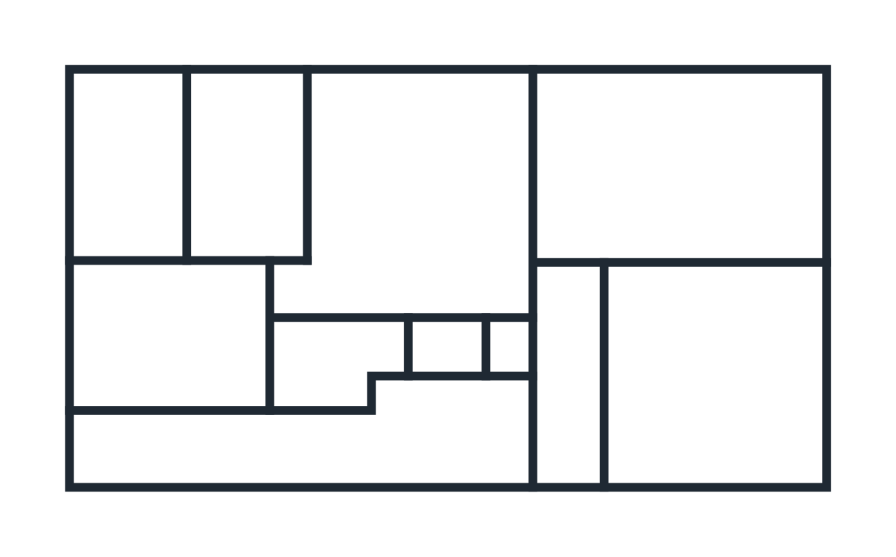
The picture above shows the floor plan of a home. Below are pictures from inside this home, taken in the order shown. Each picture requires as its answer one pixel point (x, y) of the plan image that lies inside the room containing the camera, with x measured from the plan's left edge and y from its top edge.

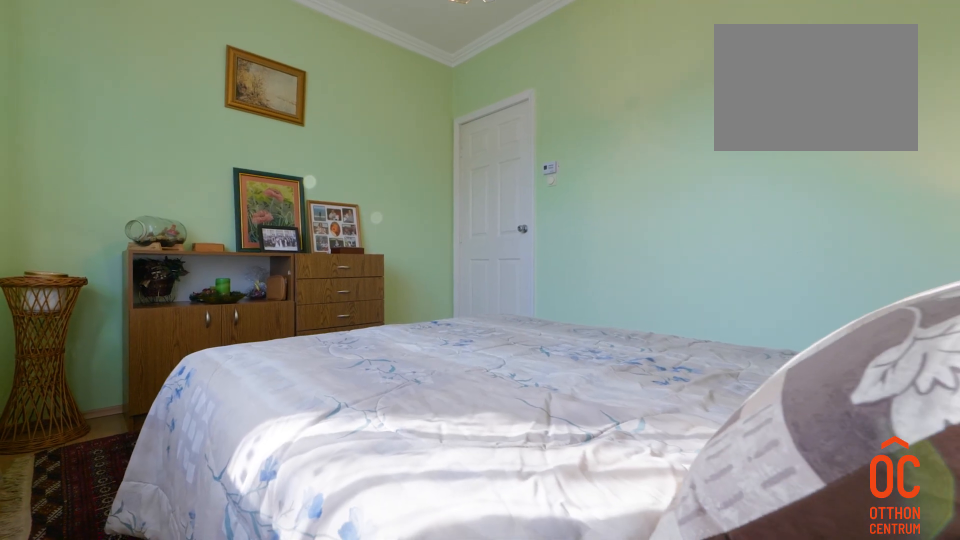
(167, 332)
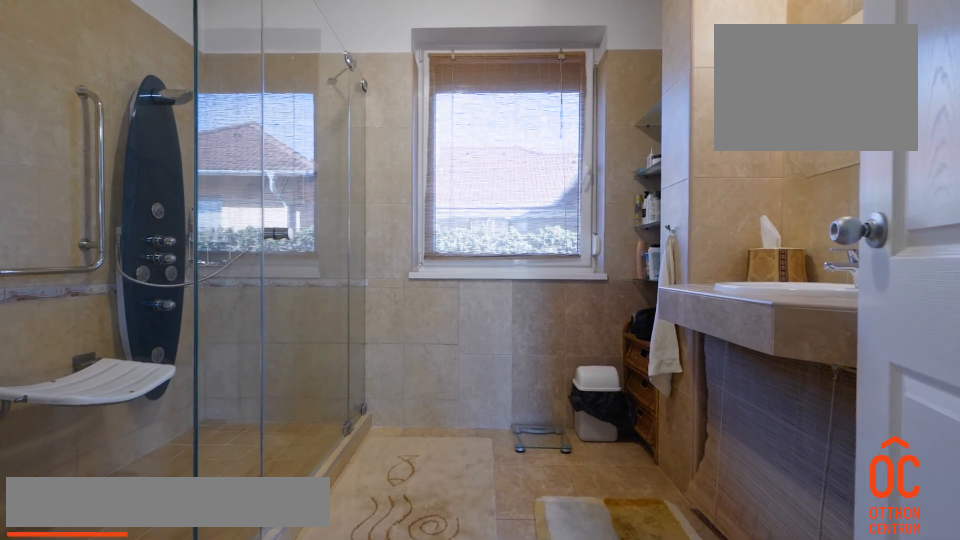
(341, 351)
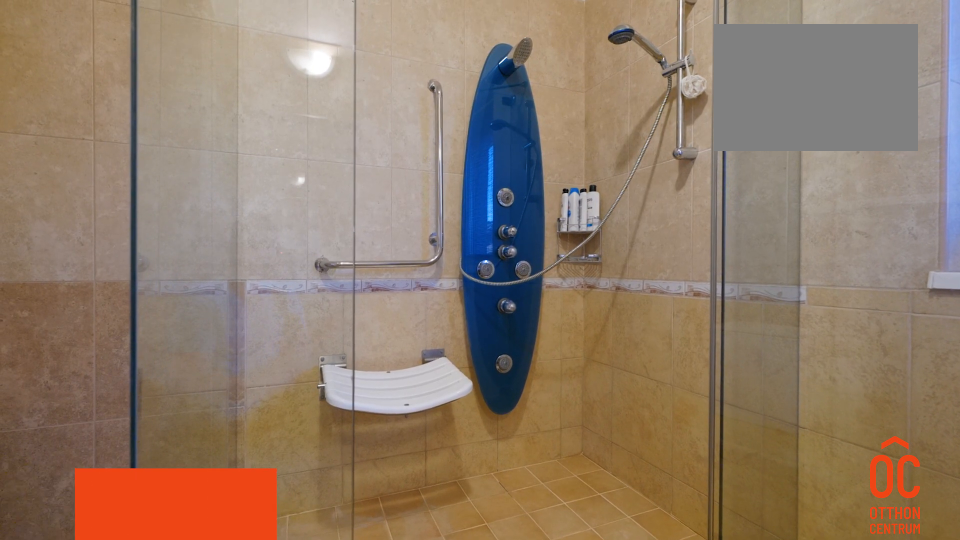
(341, 351)
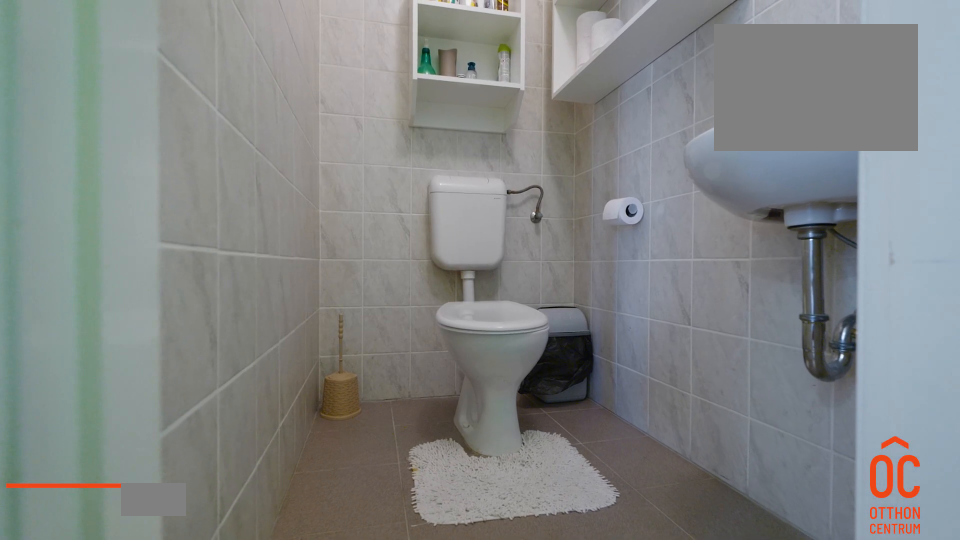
(428, 351)
